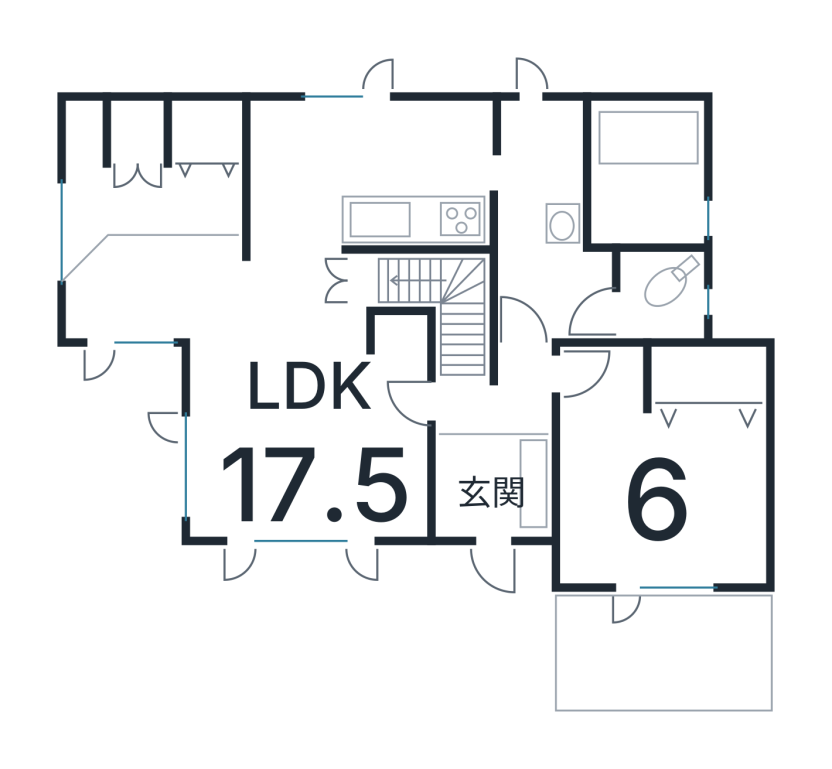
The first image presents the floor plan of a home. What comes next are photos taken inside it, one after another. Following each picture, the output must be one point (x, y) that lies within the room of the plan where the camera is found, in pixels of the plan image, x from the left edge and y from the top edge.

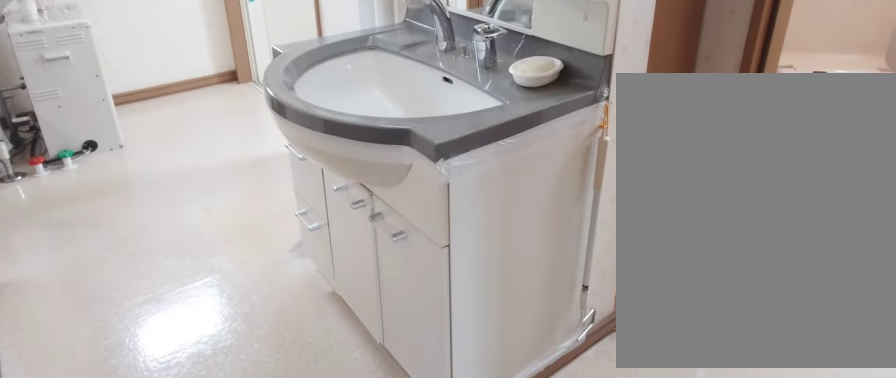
(533, 243)
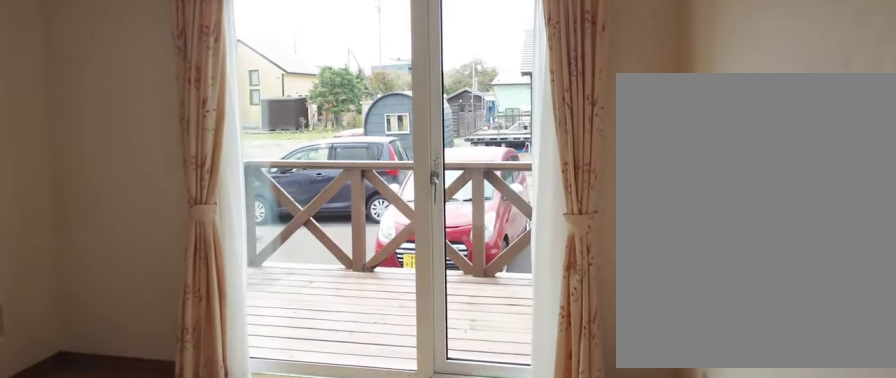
(669, 524)
